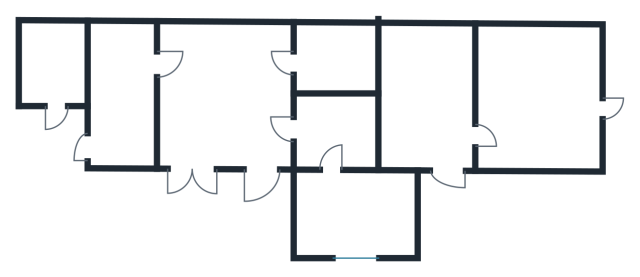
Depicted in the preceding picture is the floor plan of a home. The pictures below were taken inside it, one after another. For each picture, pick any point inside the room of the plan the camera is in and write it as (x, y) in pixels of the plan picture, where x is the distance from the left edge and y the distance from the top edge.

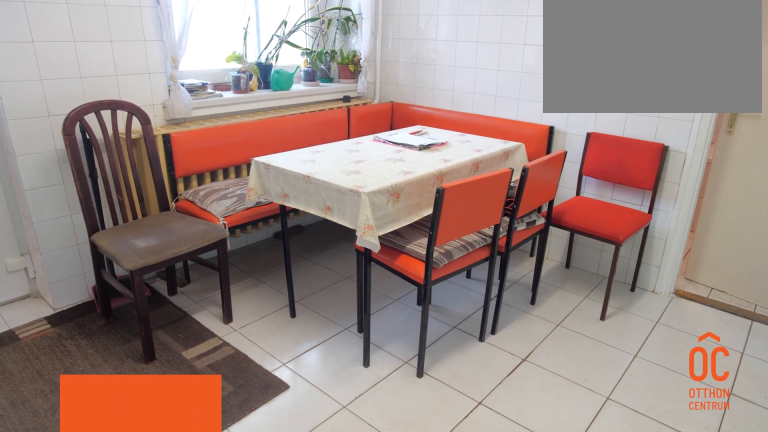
(226, 98)
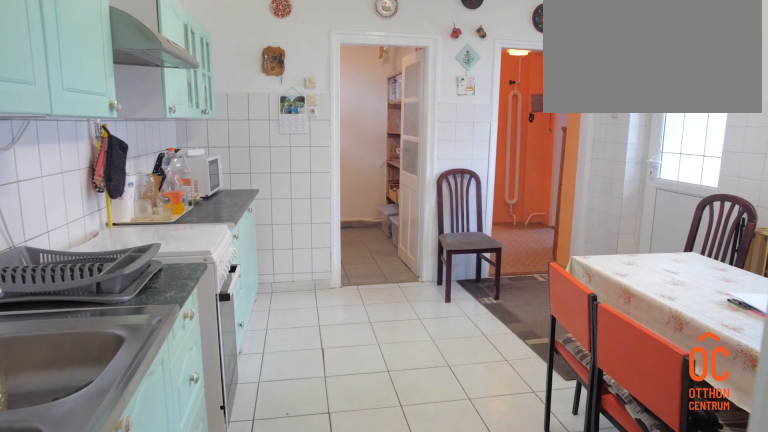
(226, 98)
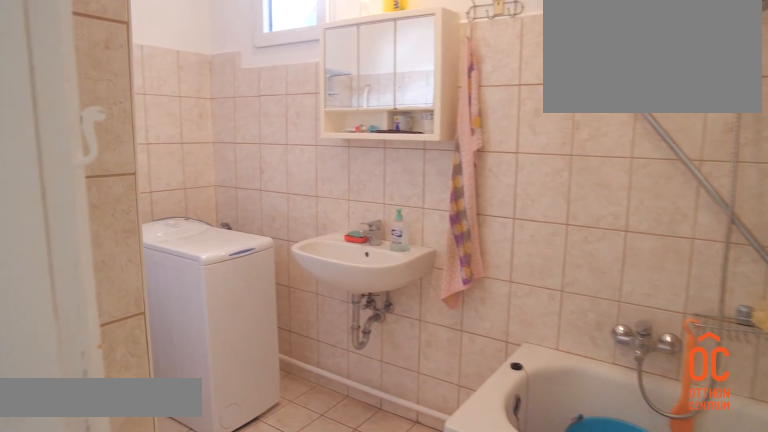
(126, 98)
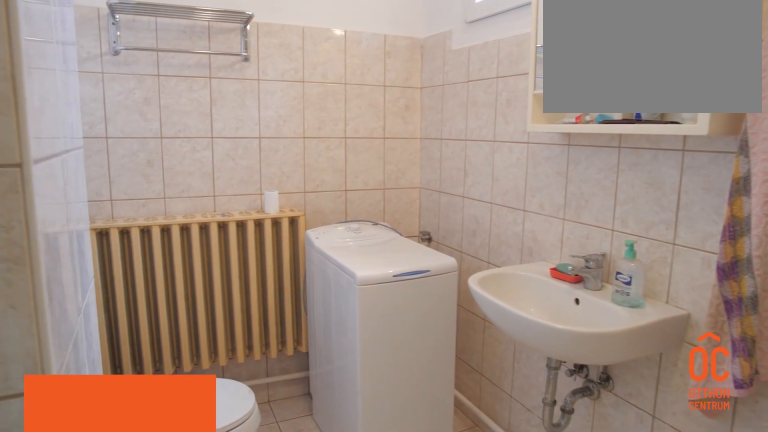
(126, 95)
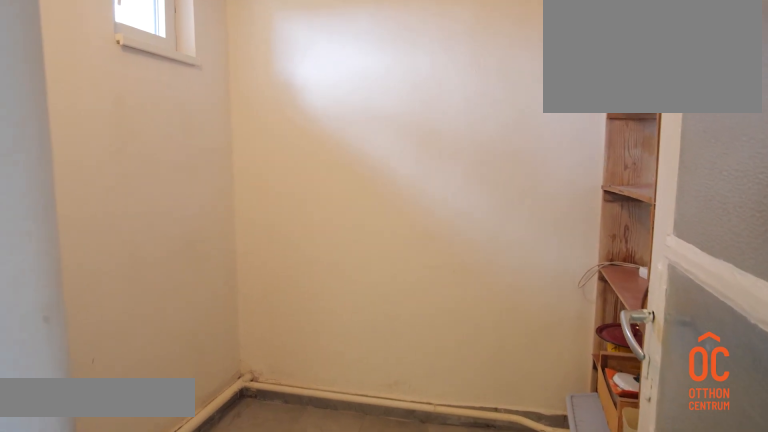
(337, 61)
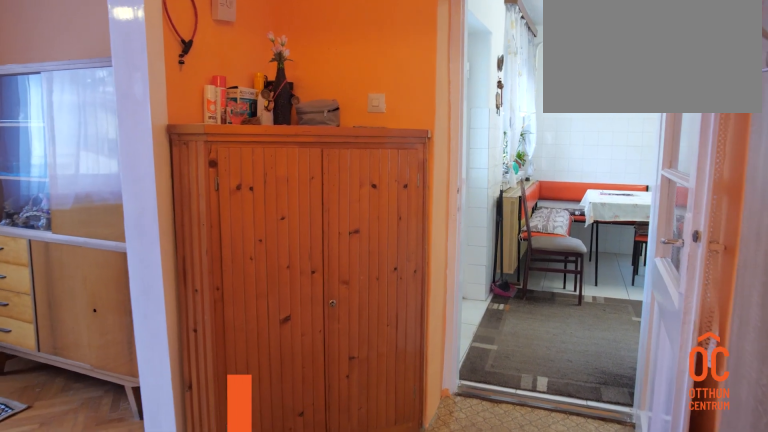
(337, 134)
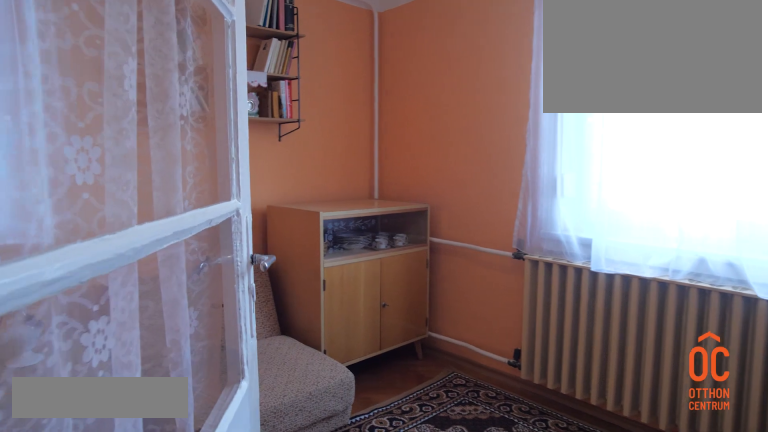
(355, 215)
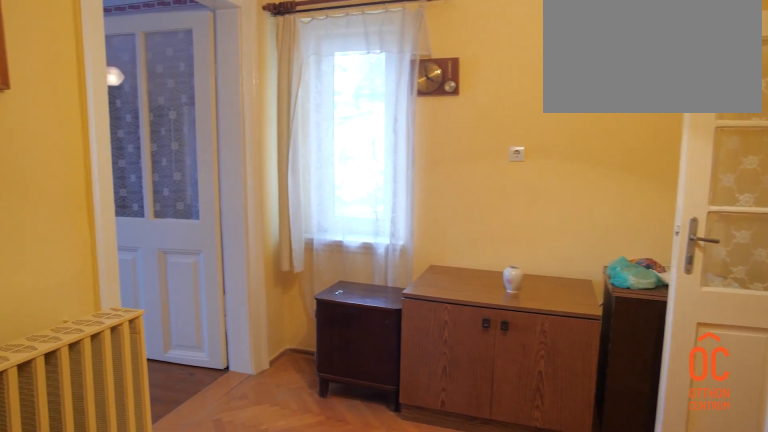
(428, 101)
